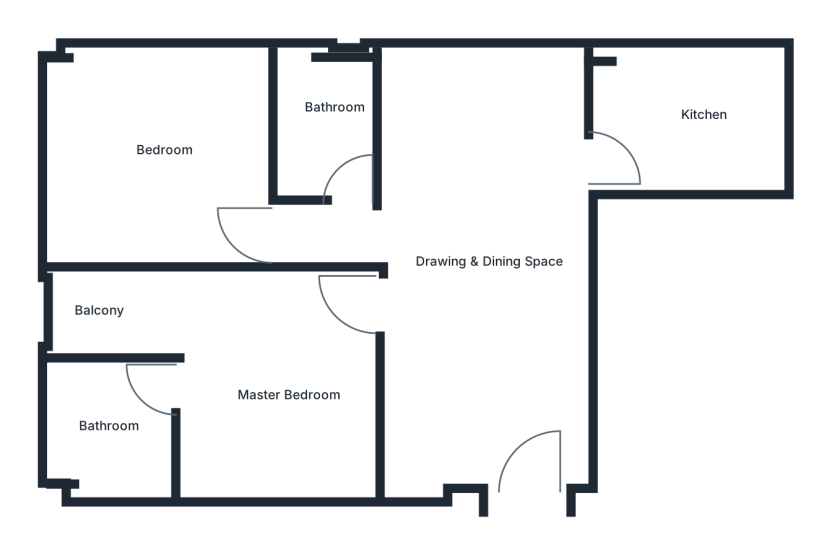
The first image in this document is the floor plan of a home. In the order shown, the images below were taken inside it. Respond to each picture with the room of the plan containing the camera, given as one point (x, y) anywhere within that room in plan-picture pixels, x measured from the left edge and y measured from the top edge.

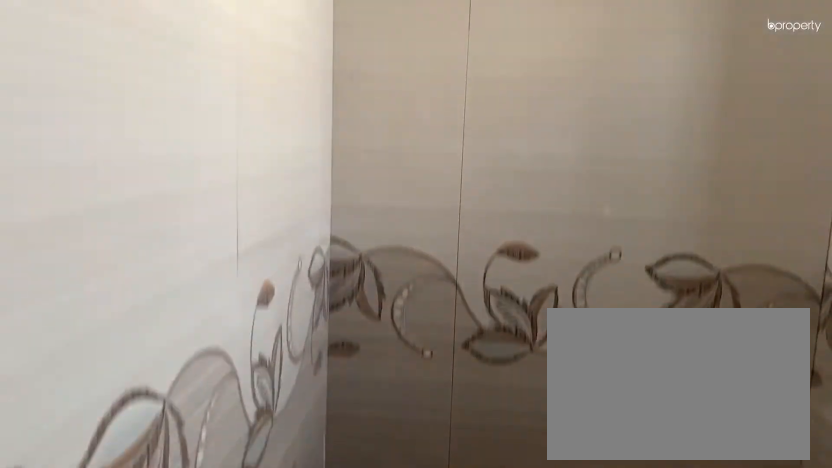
(111, 427)
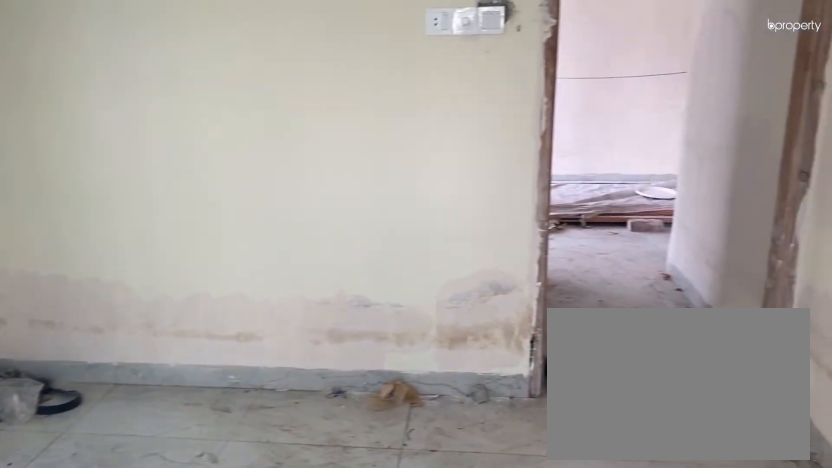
(156, 136)
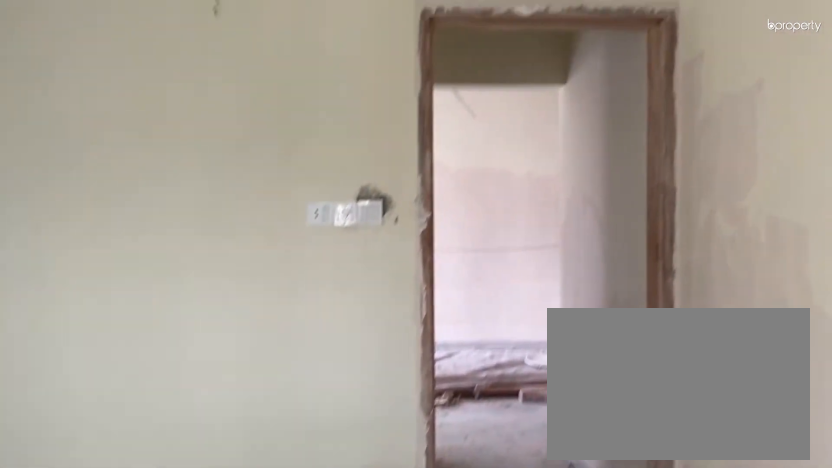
(156, 136)
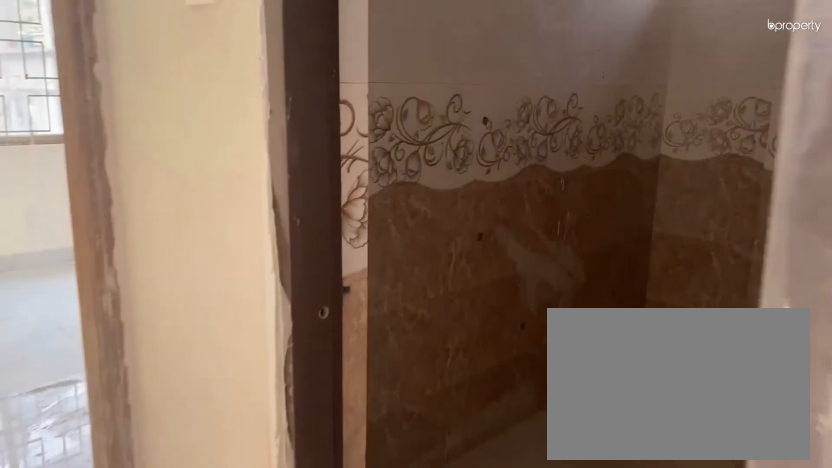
(343, 189)
